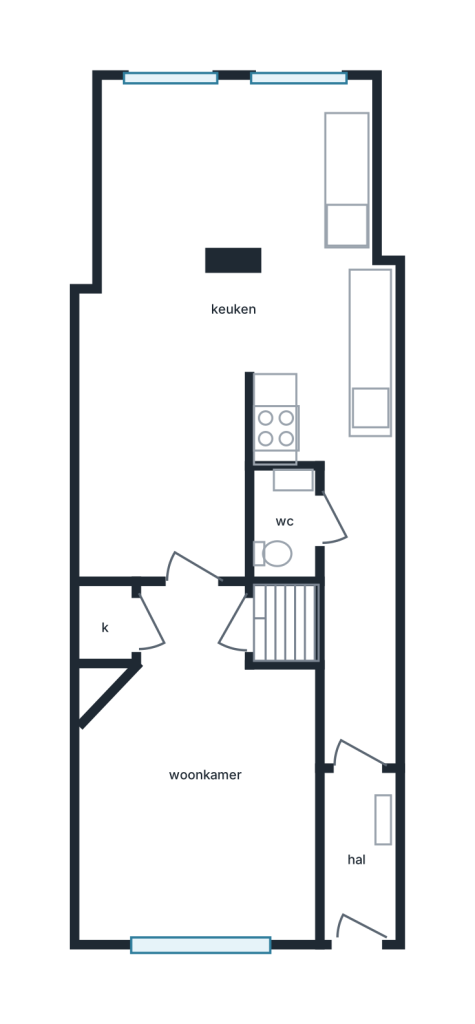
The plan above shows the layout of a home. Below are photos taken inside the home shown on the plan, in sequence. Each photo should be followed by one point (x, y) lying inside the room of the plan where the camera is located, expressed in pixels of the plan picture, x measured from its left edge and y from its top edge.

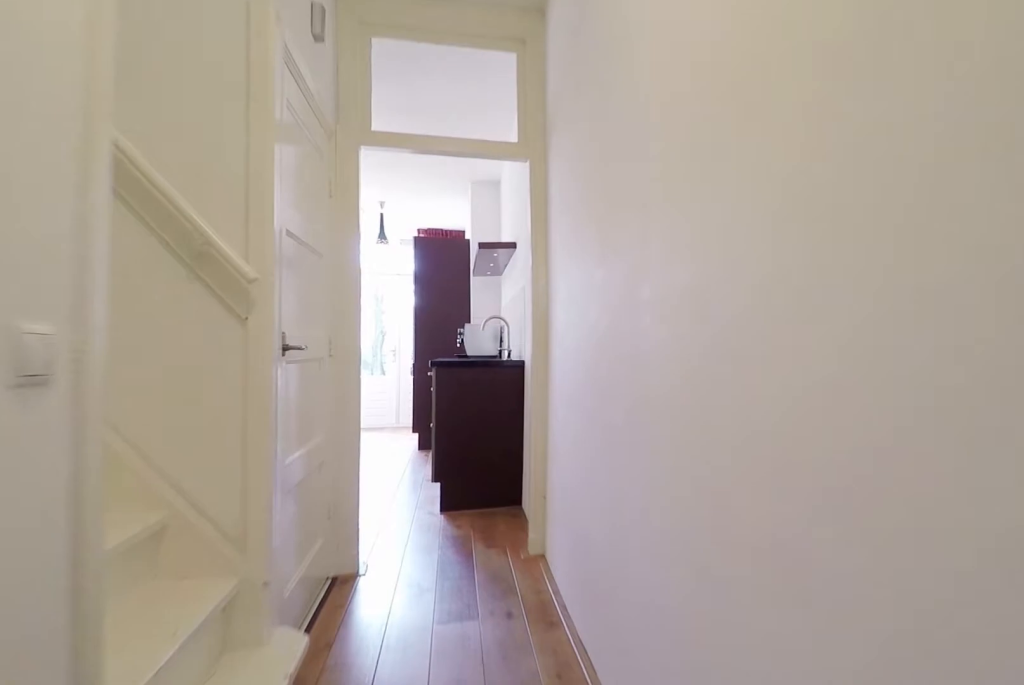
(358, 617)
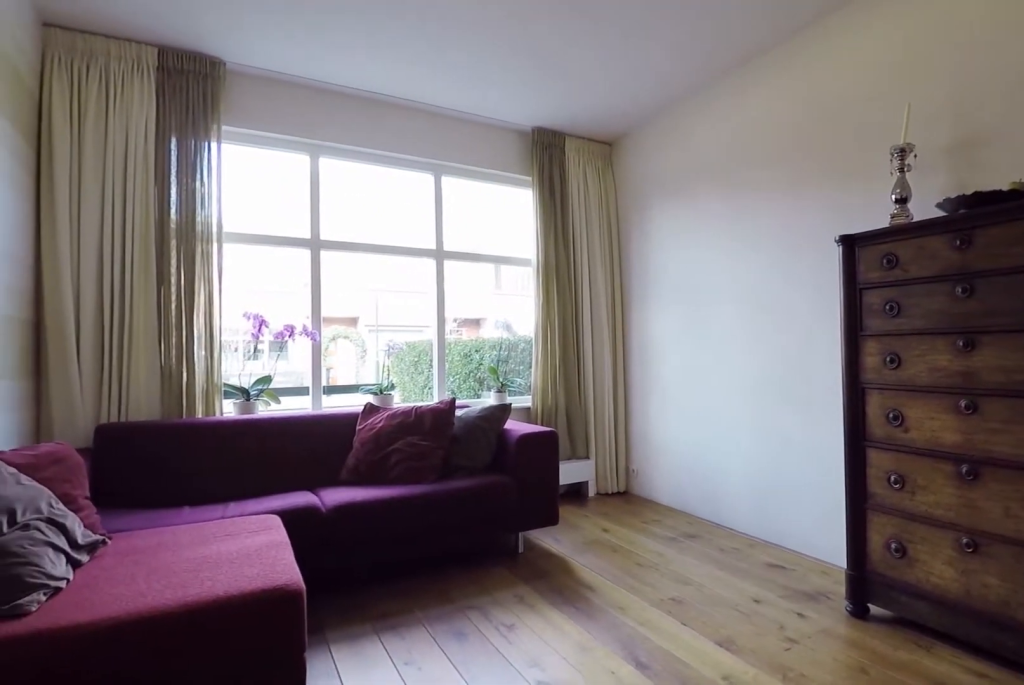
(197, 781)
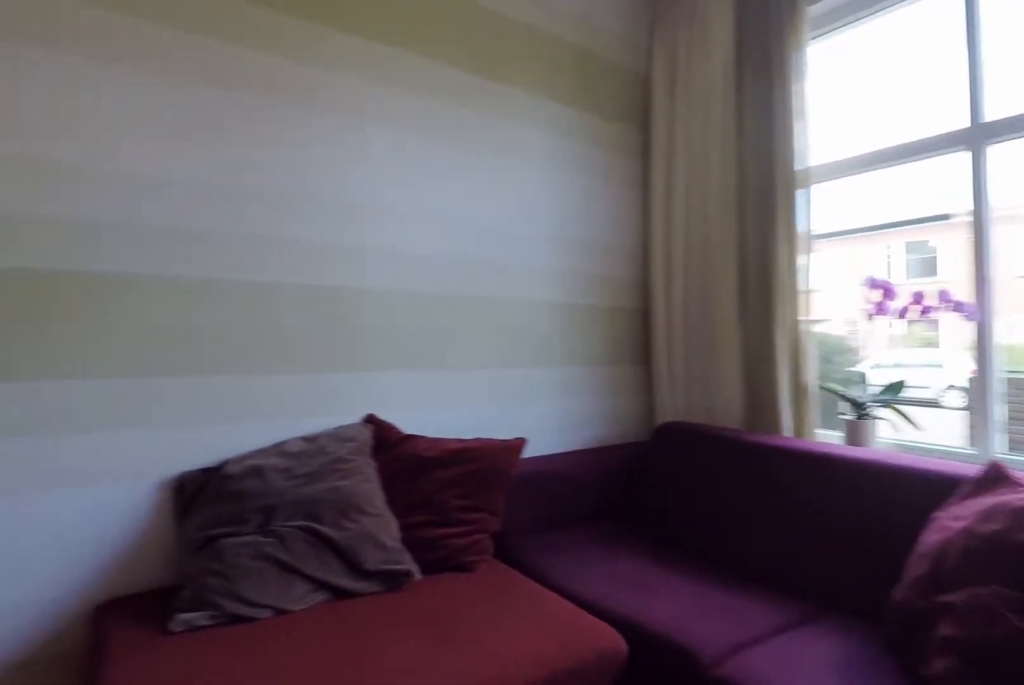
(197, 781)
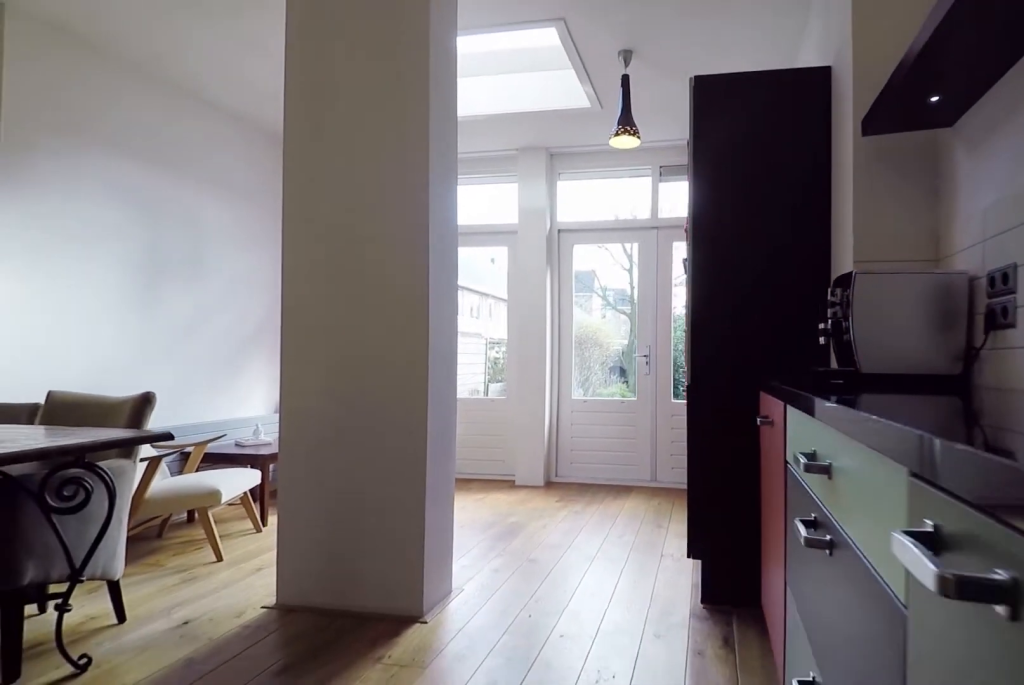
(208, 337)
